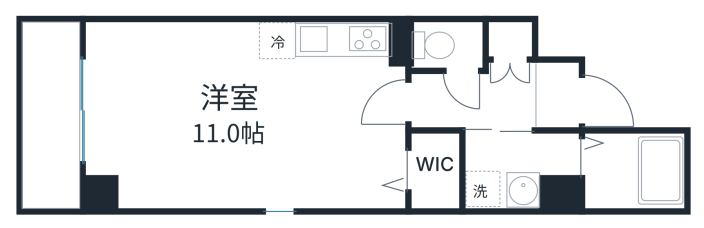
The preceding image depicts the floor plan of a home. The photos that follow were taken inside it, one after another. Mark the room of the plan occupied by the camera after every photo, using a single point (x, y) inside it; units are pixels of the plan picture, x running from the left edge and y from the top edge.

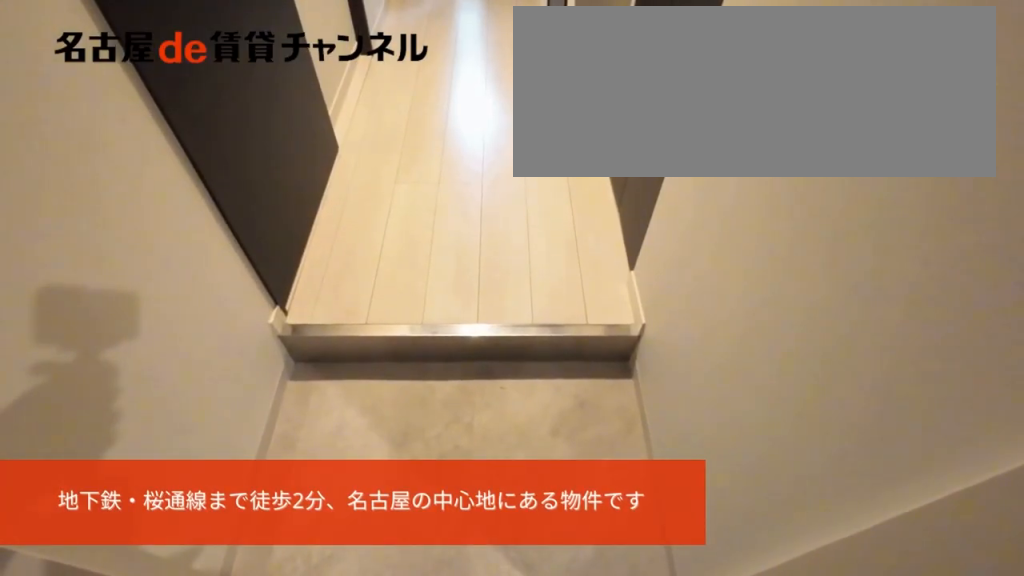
(557, 96)
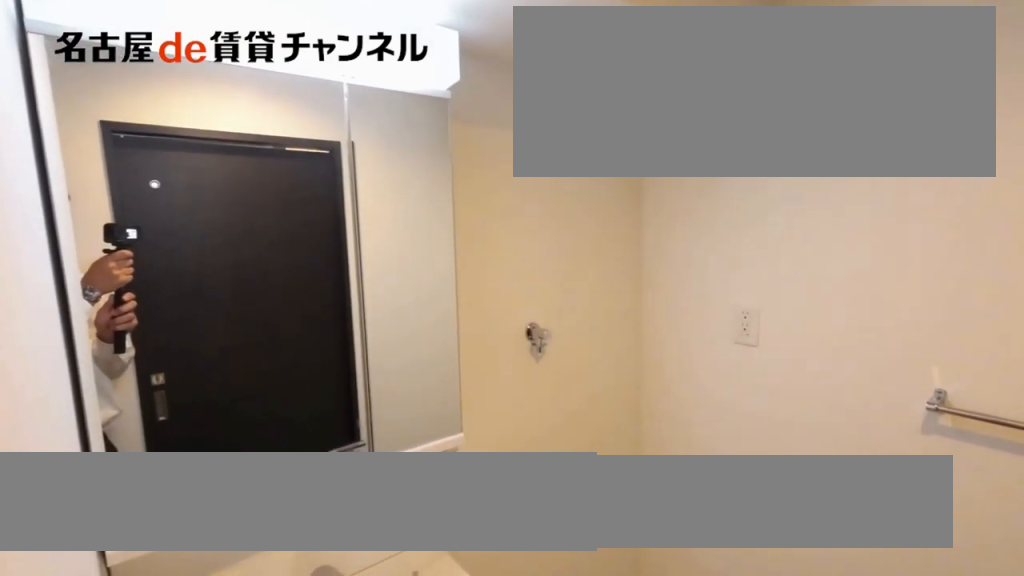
(521, 167)
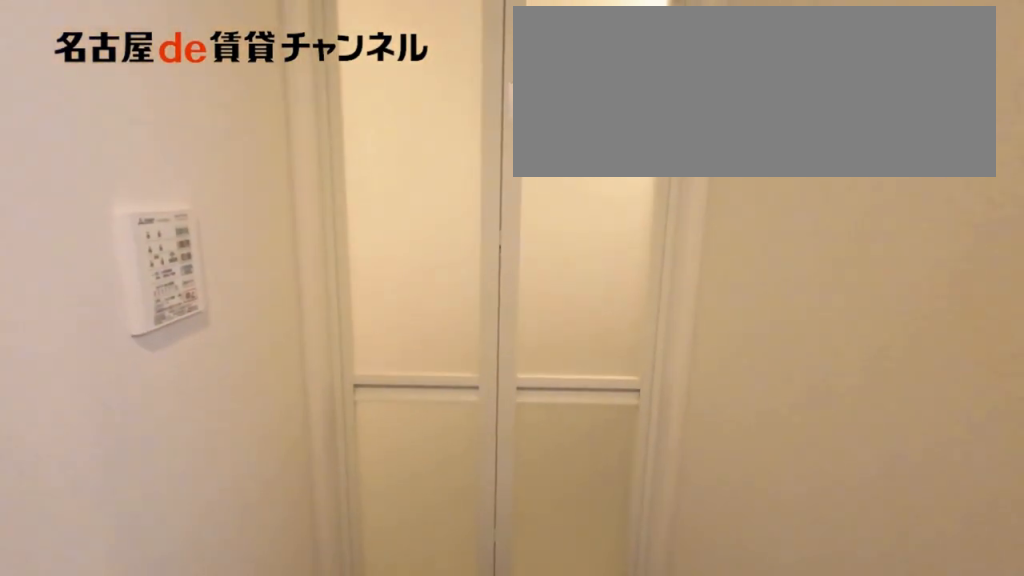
(521, 167)
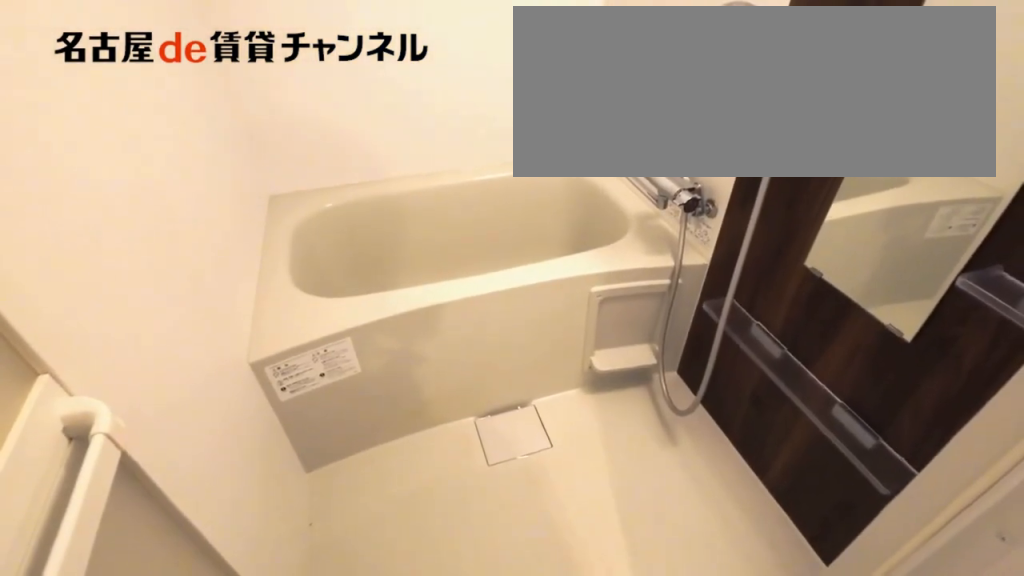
(632, 169)
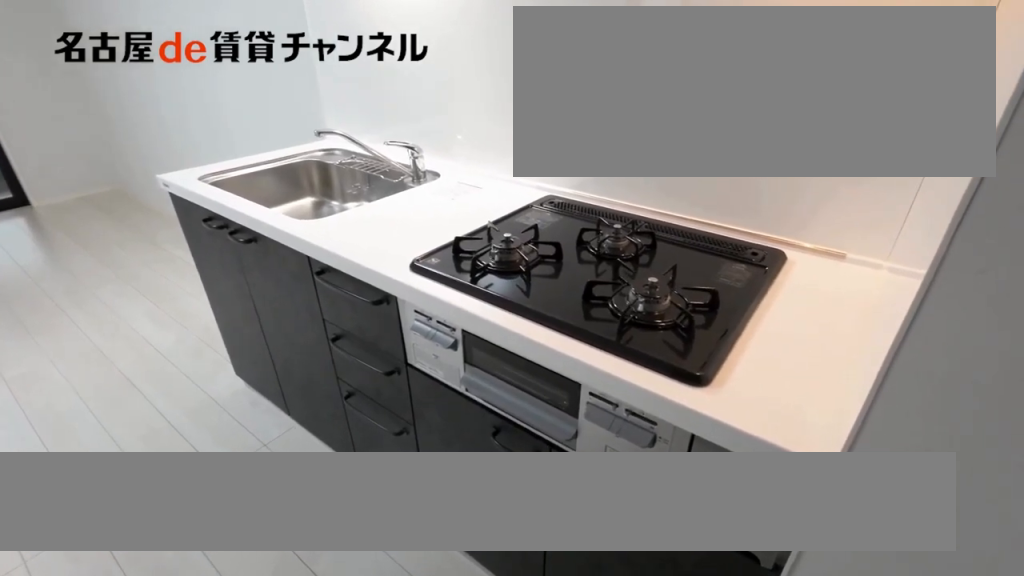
(335, 48)
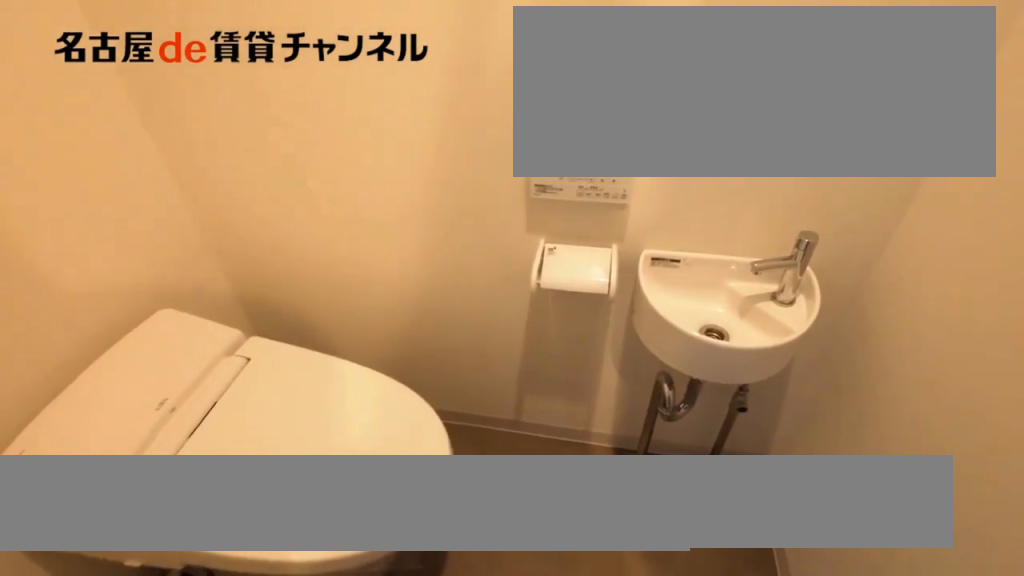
(449, 47)
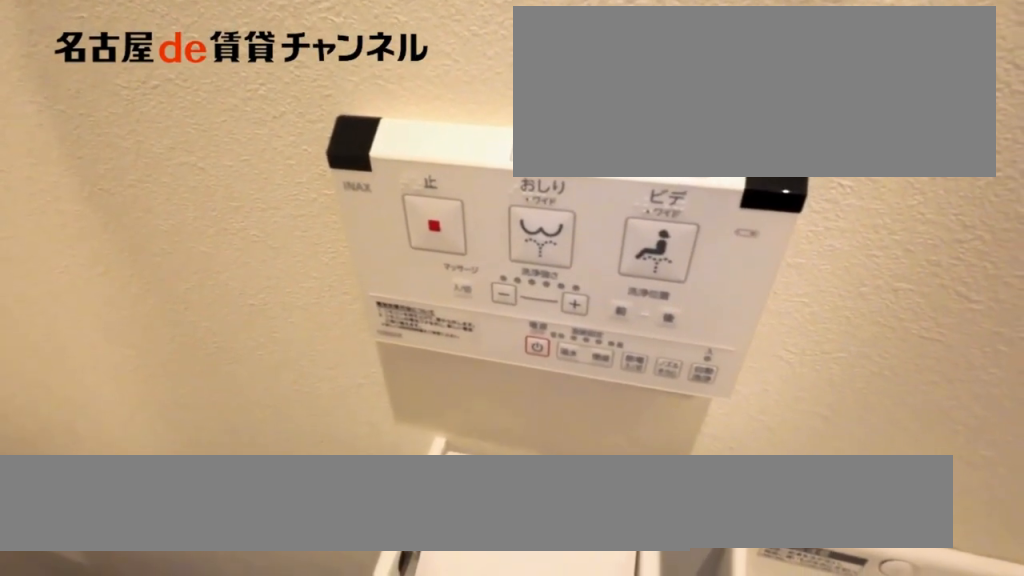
(449, 47)
